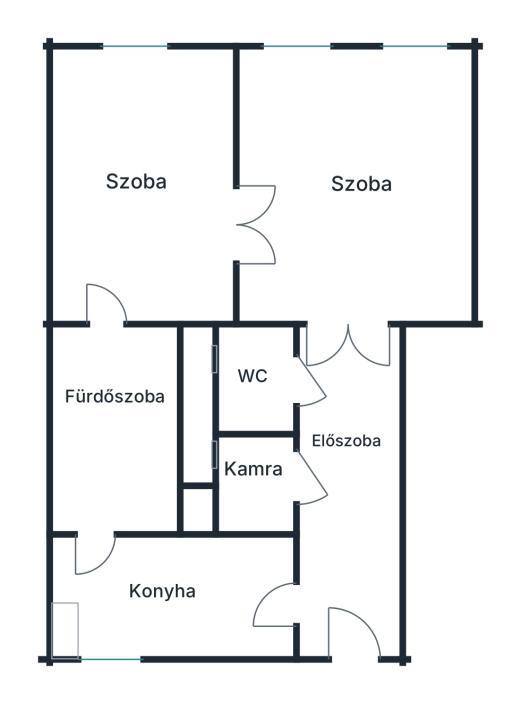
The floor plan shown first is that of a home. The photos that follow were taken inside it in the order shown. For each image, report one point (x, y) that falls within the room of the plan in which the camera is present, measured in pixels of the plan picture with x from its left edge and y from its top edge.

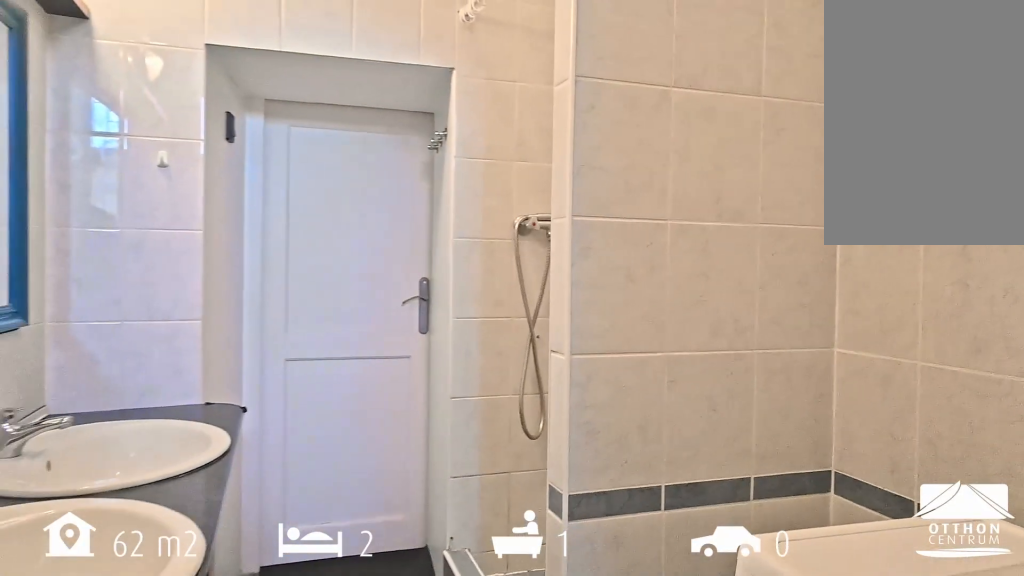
(116, 433)
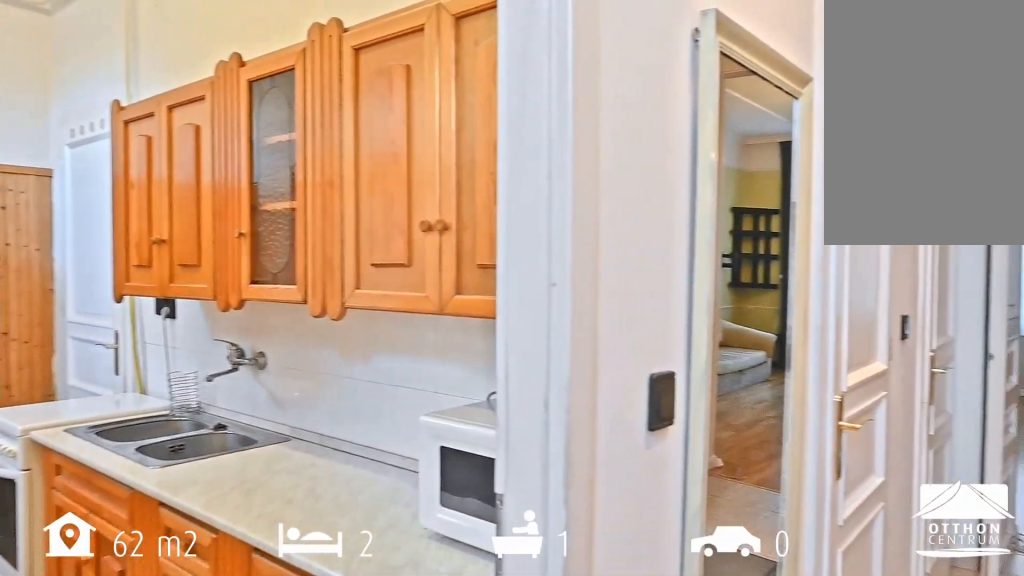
(348, 493)
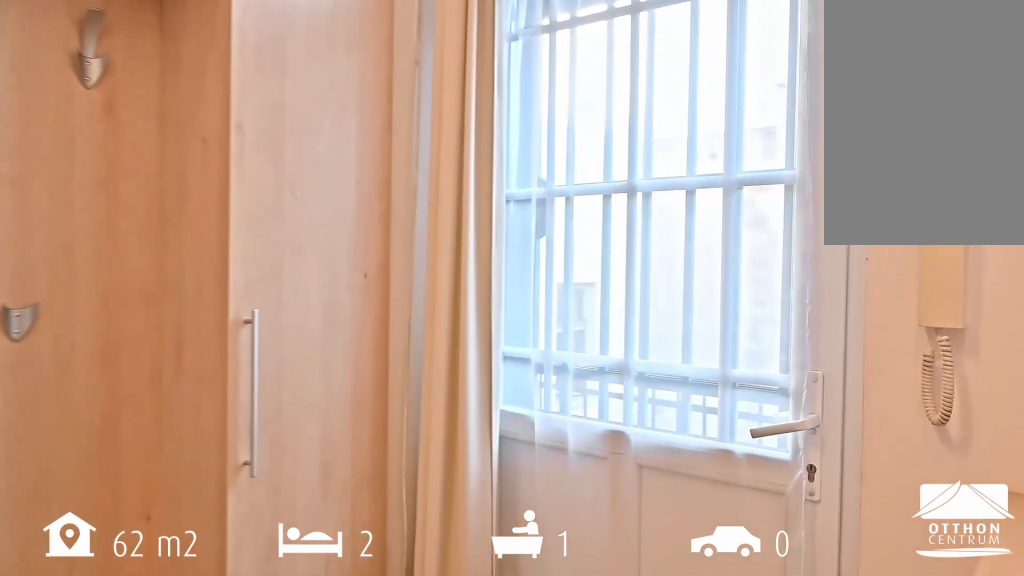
(348, 492)
